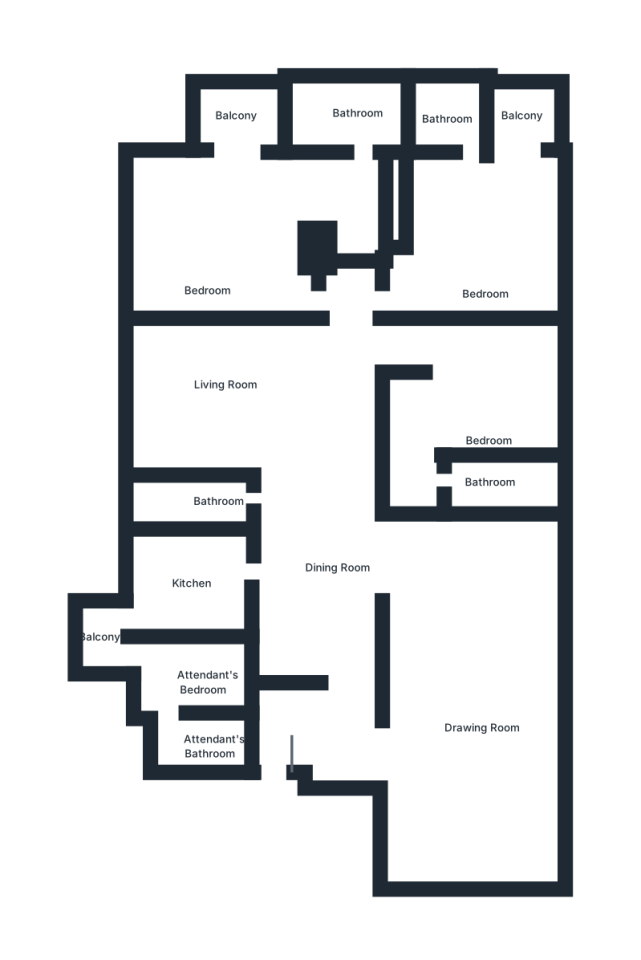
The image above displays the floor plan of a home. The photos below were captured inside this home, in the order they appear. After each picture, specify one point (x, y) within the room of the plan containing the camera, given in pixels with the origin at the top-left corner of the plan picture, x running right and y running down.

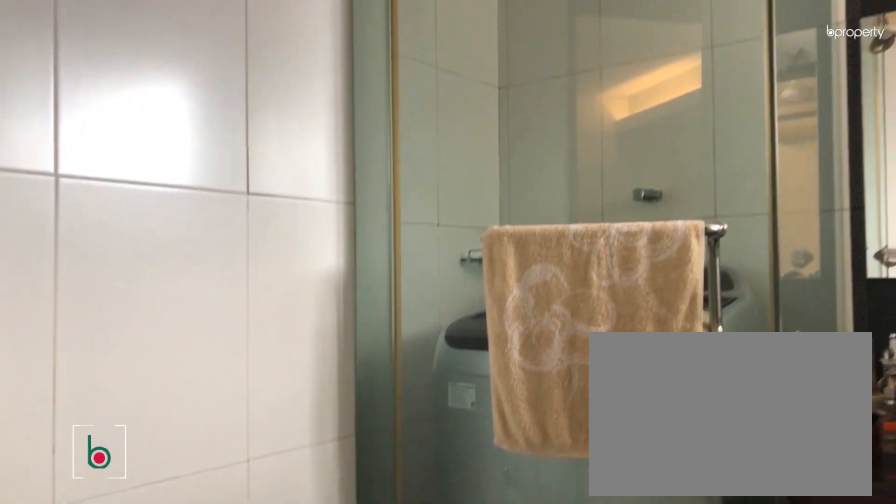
(456, 116)
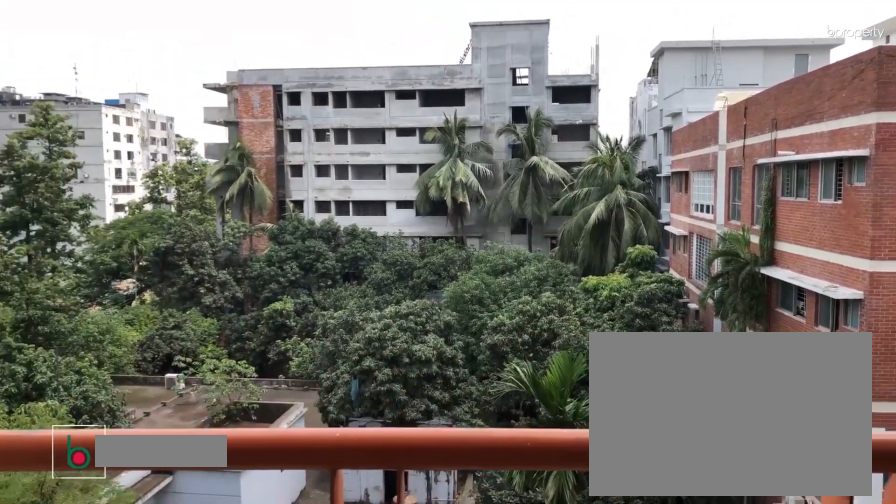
(524, 117)
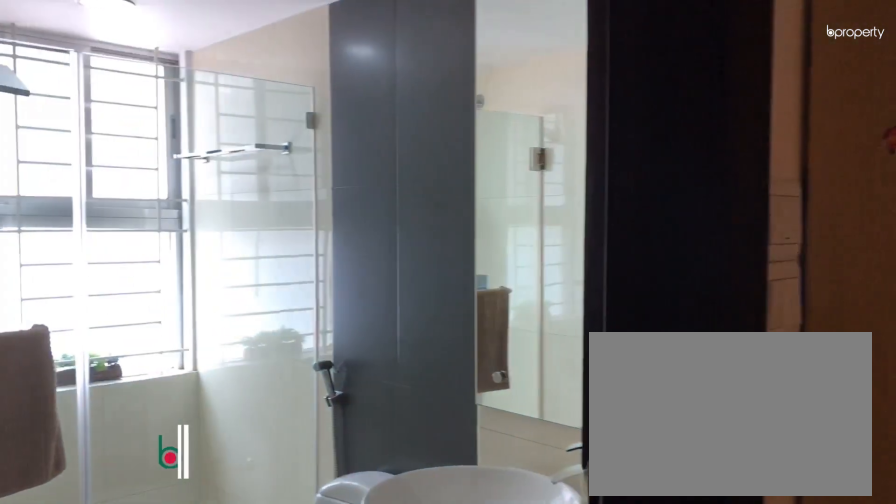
(511, 493)
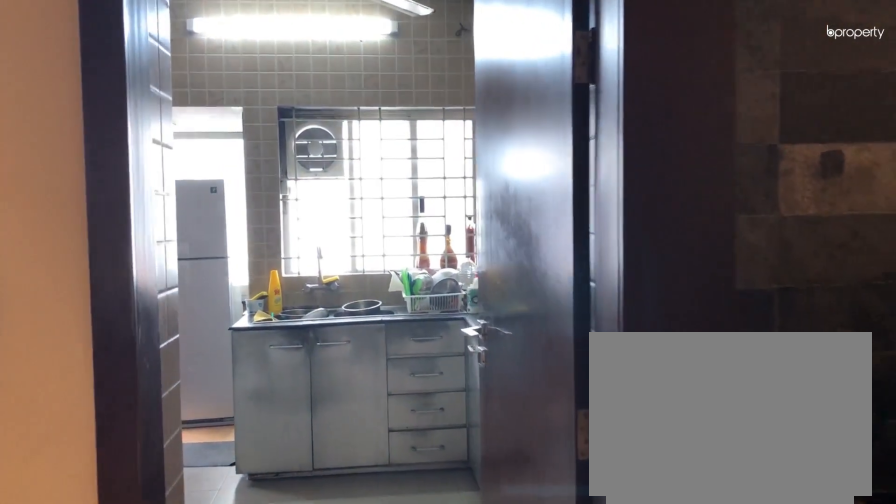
(172, 573)
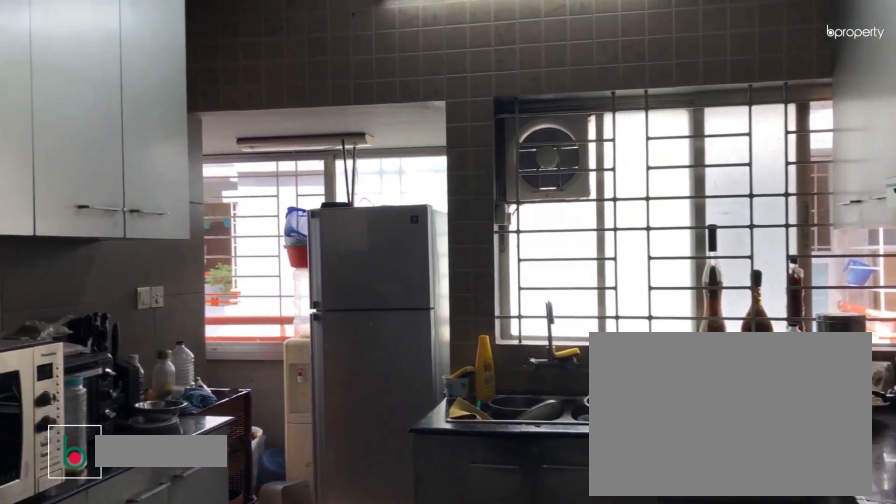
(172, 573)
